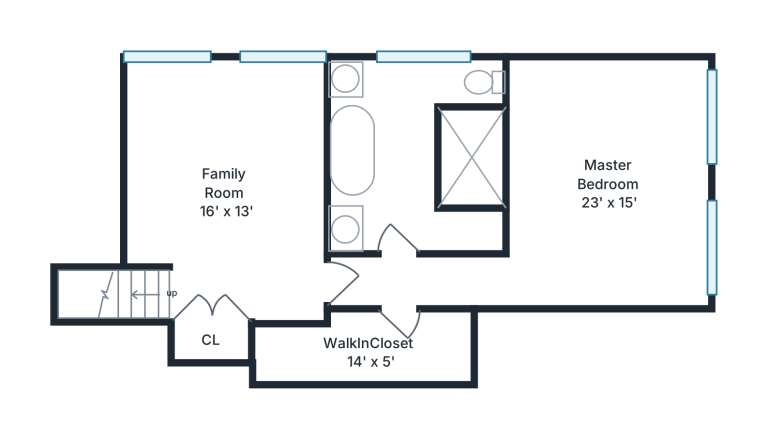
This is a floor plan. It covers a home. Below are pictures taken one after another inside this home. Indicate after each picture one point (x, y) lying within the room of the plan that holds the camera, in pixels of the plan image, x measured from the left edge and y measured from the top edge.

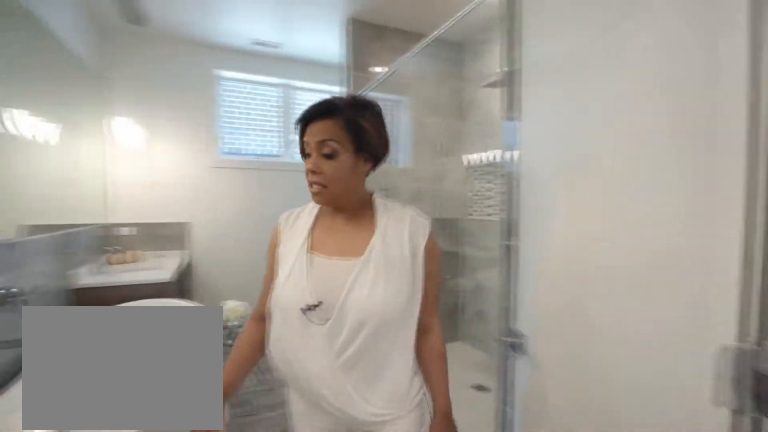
(417, 157)
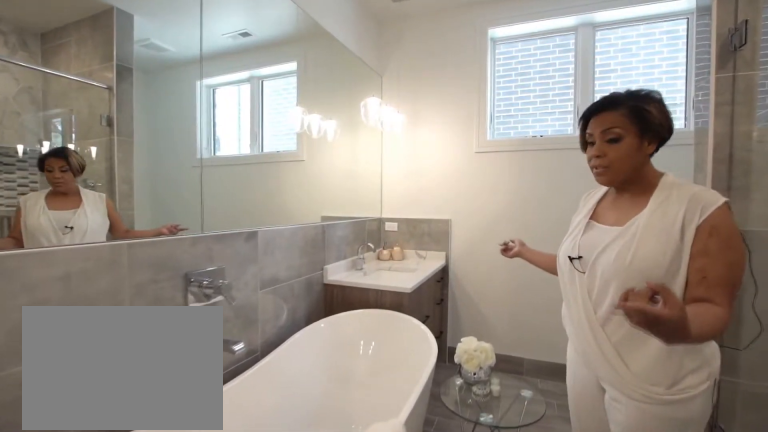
(417, 157)
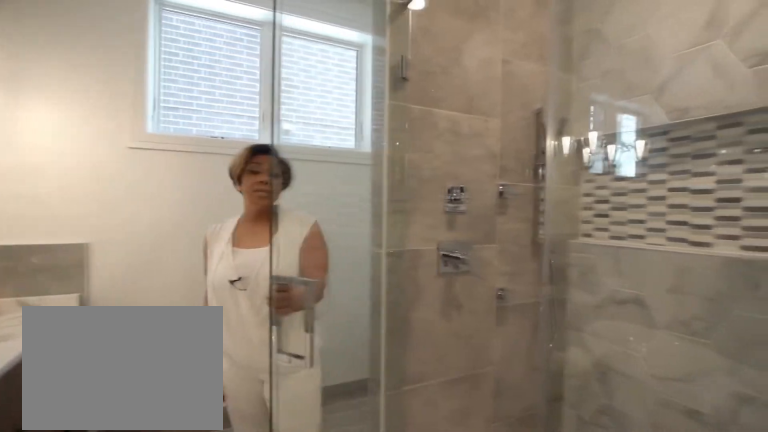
(417, 157)
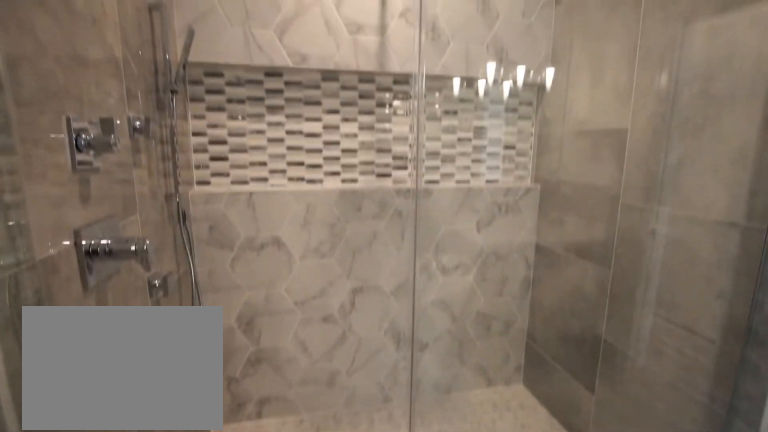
(417, 157)
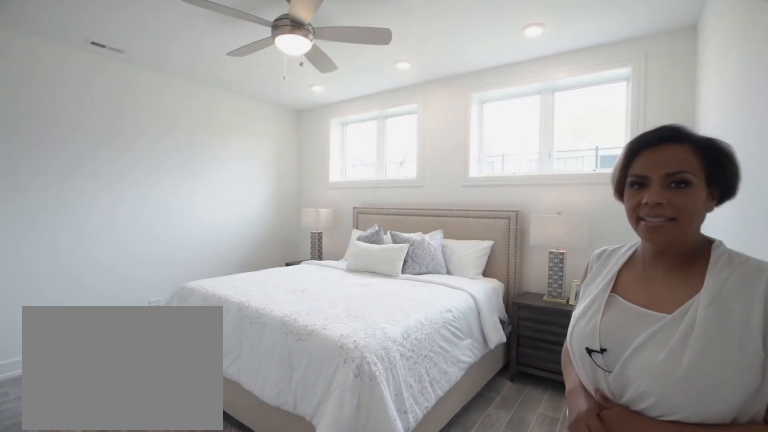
(607, 179)
